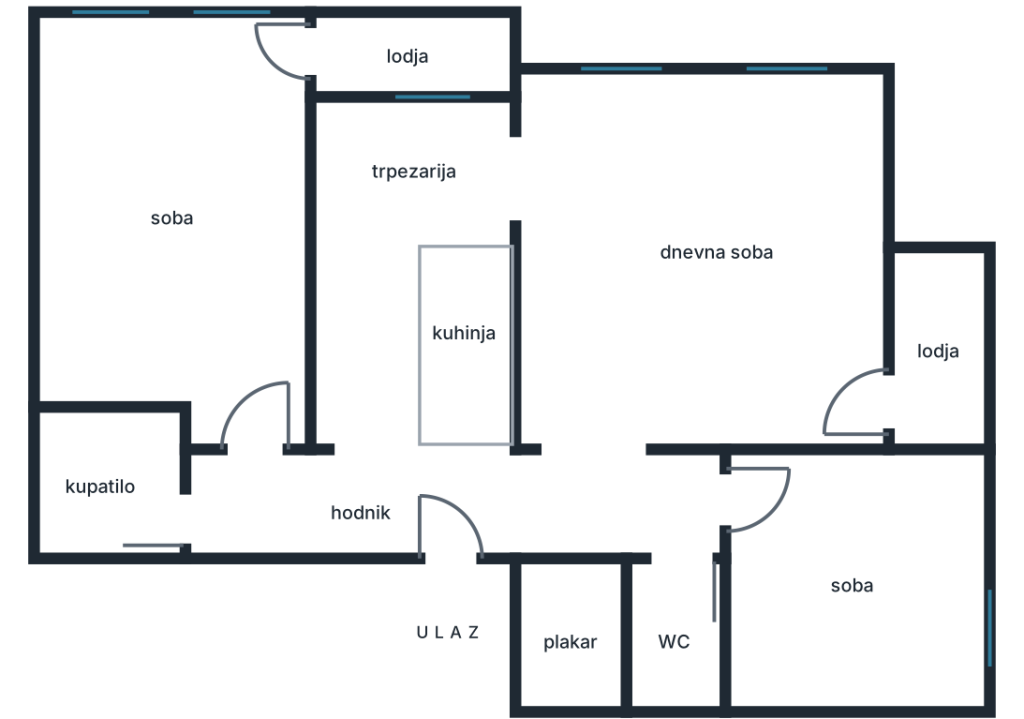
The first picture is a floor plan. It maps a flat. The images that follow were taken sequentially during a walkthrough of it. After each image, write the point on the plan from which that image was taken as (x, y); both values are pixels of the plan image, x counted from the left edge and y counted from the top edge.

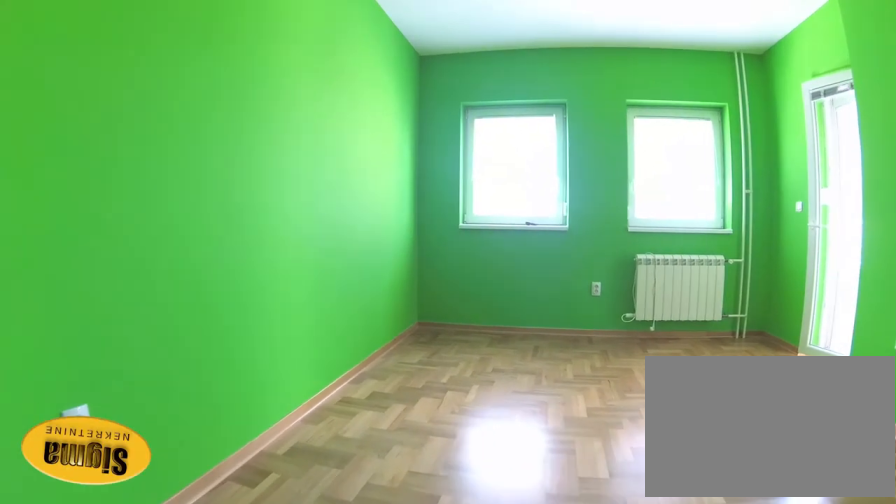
(154, 307)
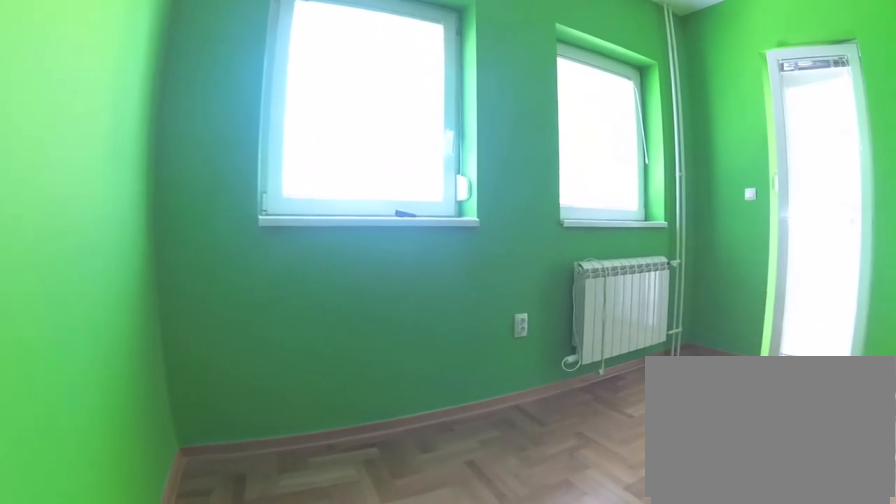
(101, 171)
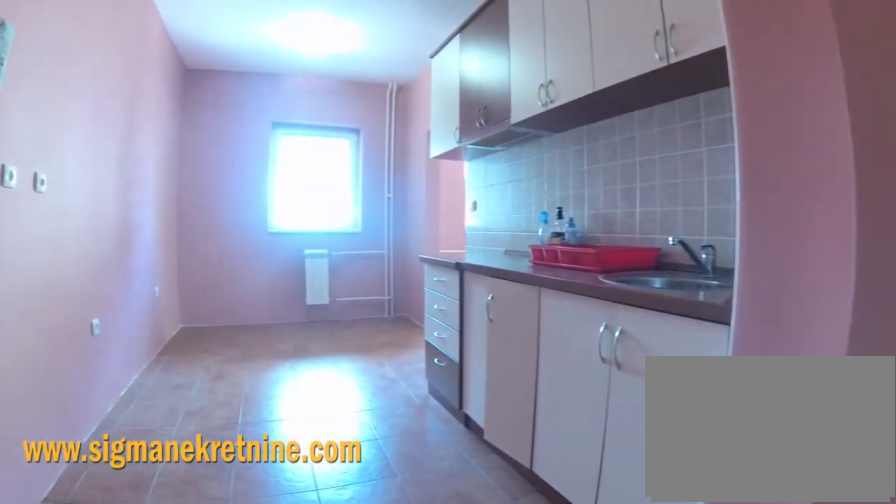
(359, 500)
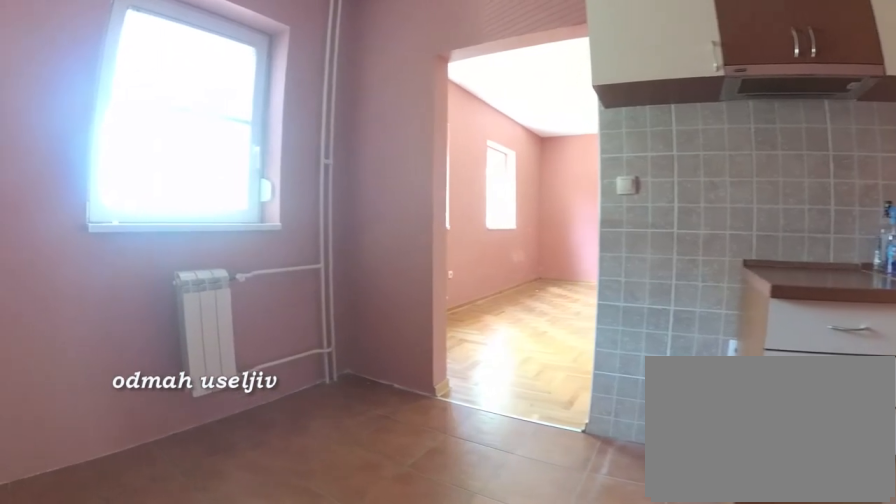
(342, 296)
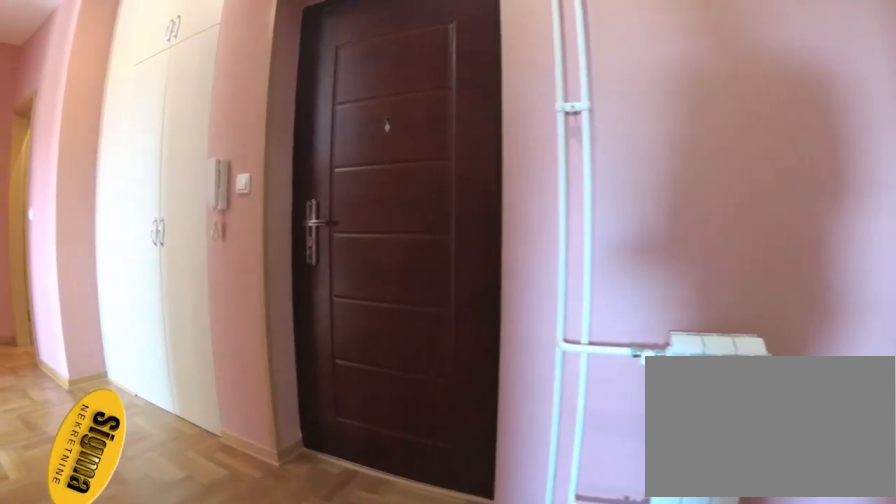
(351, 454)
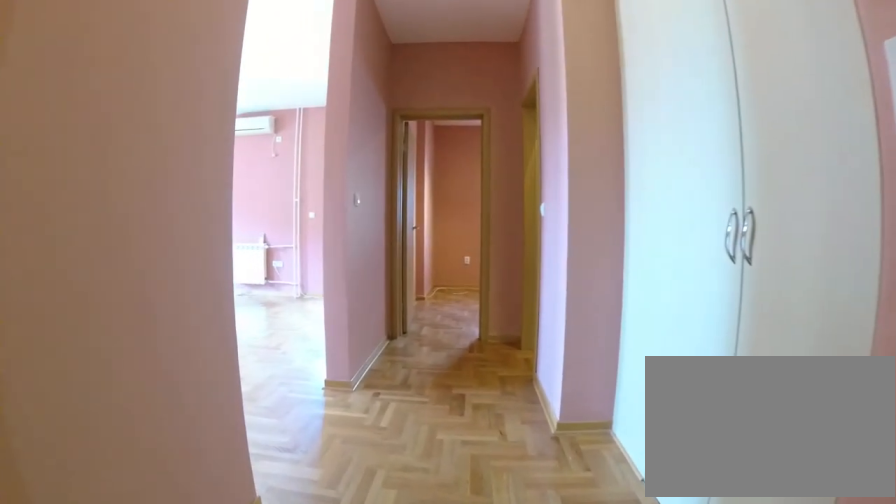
(411, 506)
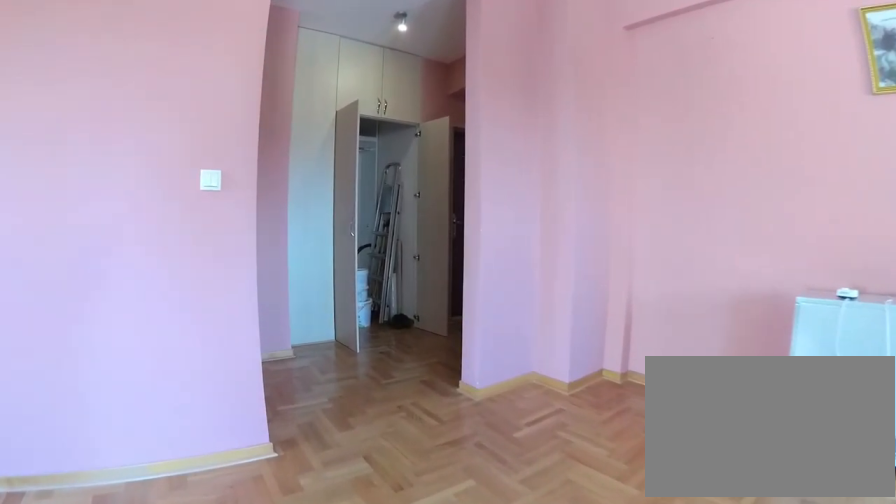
(653, 314)
